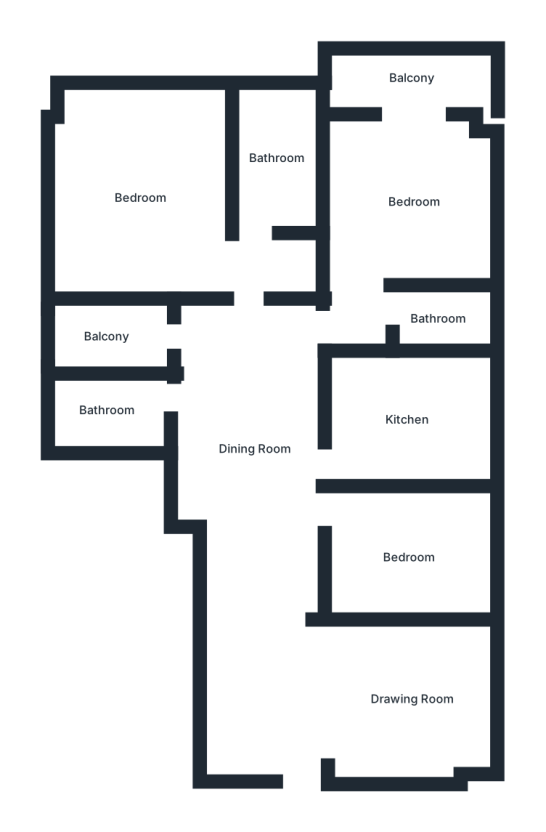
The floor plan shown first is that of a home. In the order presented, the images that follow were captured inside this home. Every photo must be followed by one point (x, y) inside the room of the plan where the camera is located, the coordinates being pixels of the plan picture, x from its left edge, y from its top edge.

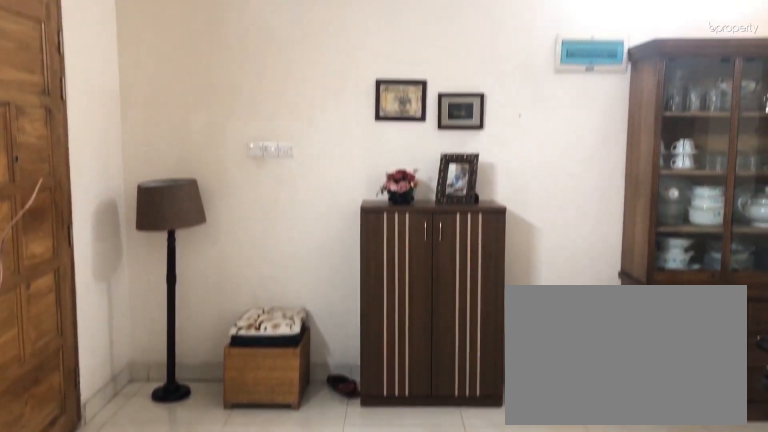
(411, 698)
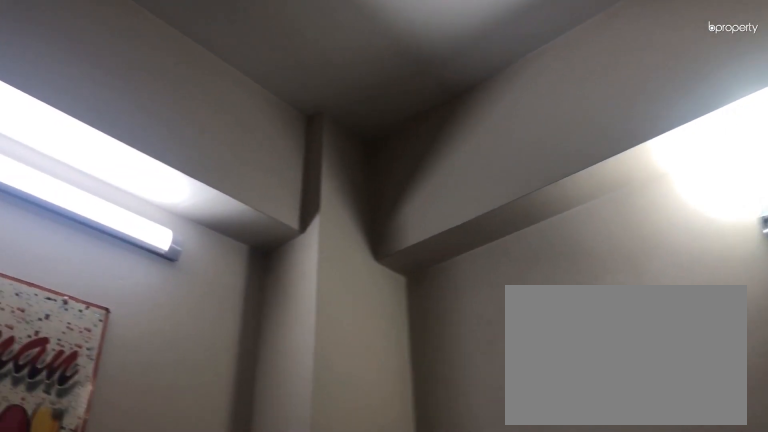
(406, 555)
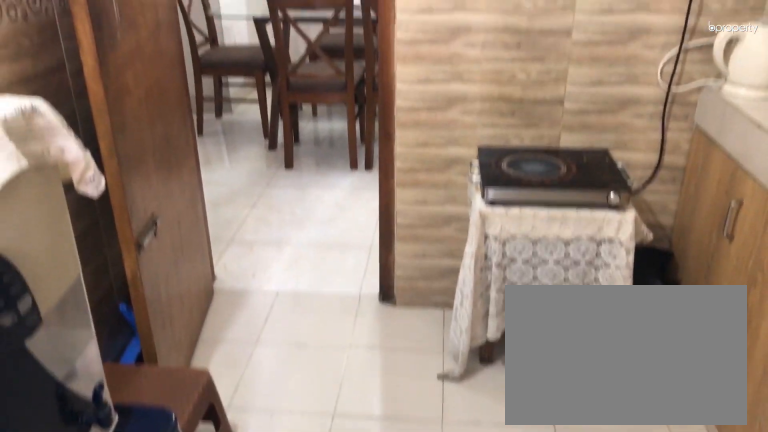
(404, 418)
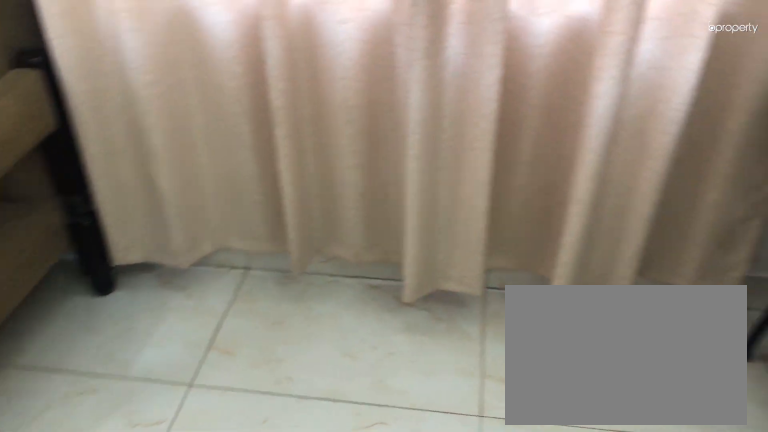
(410, 205)
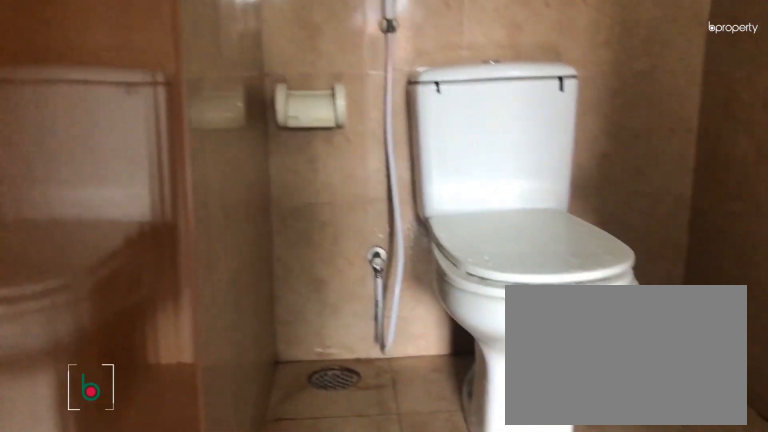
(440, 320)
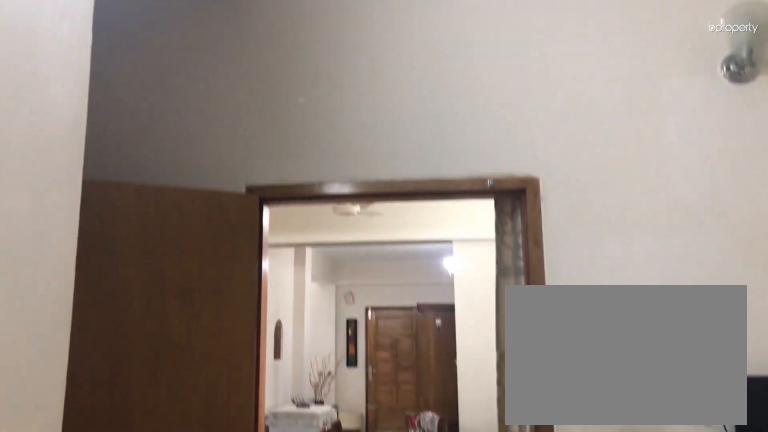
(137, 200)
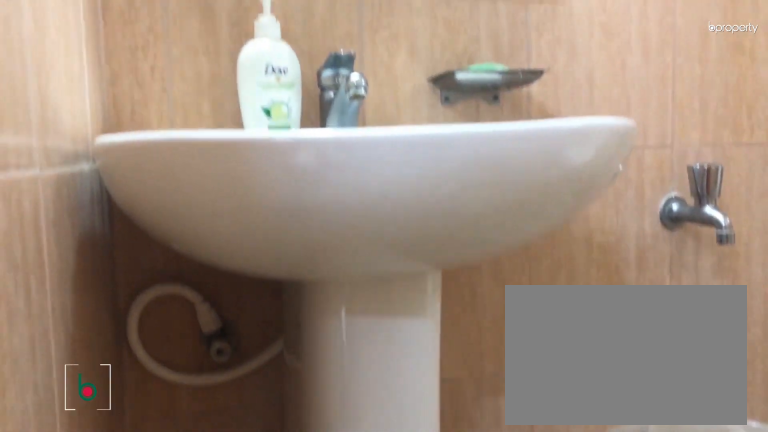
(103, 411)
